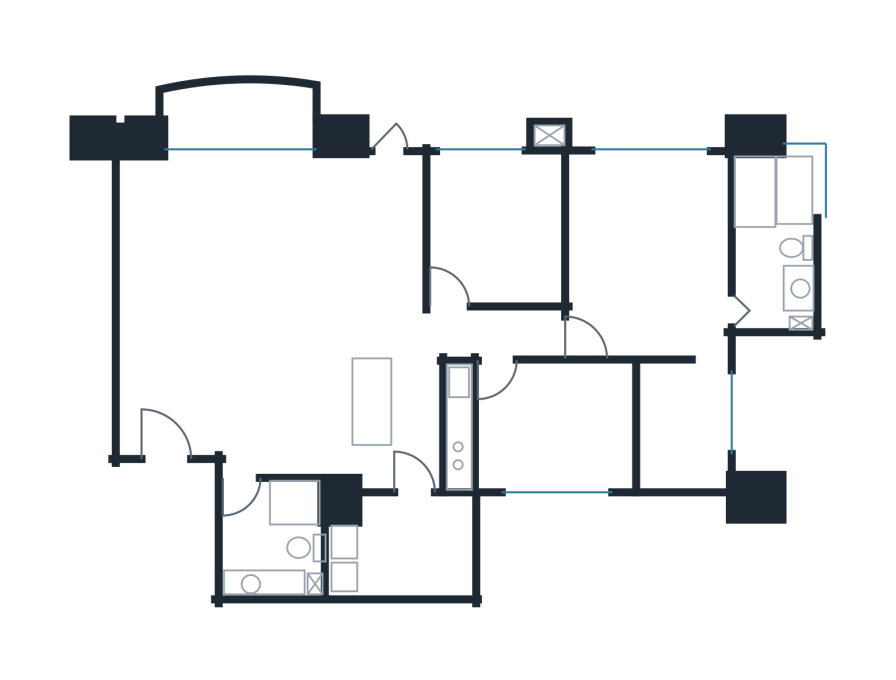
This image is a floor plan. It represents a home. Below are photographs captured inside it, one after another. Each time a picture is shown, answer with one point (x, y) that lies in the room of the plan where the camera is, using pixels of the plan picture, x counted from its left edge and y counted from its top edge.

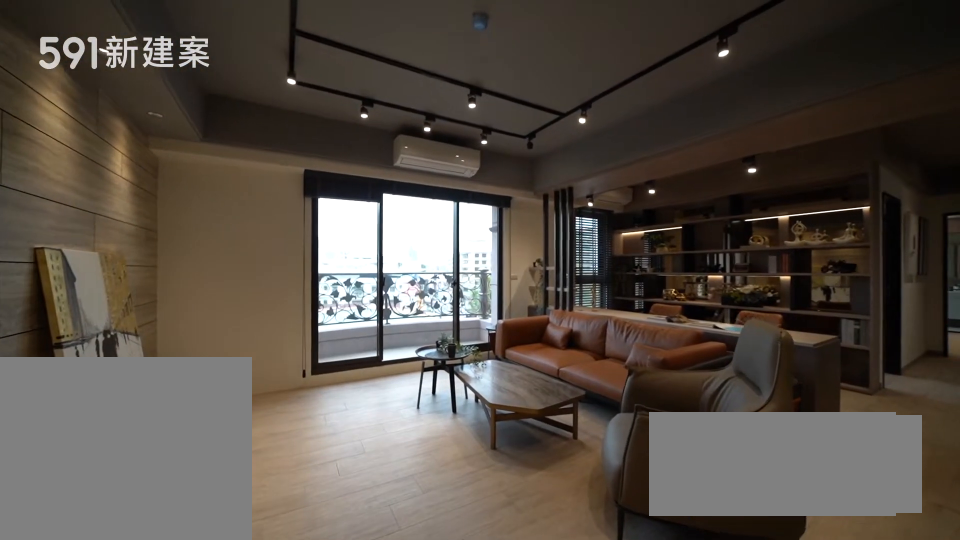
(219, 241)
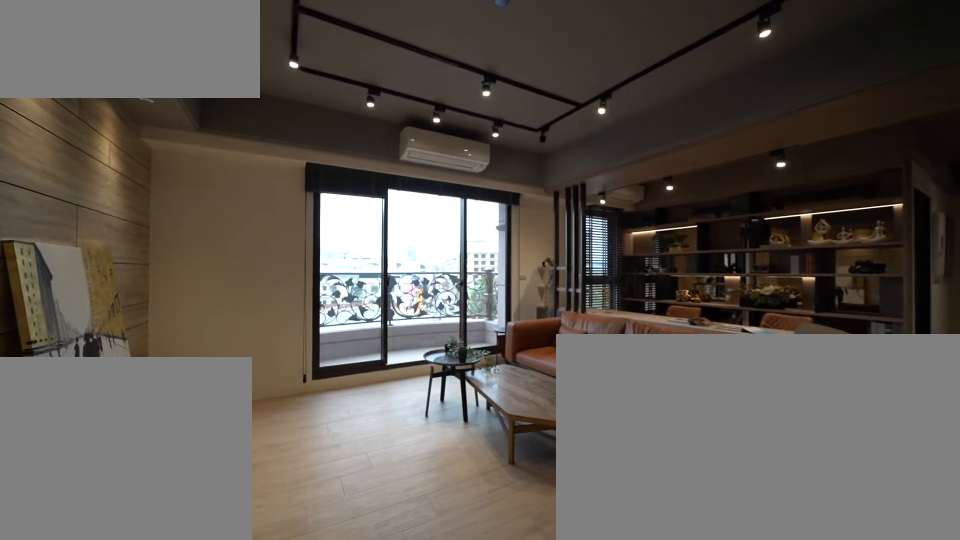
(219, 241)
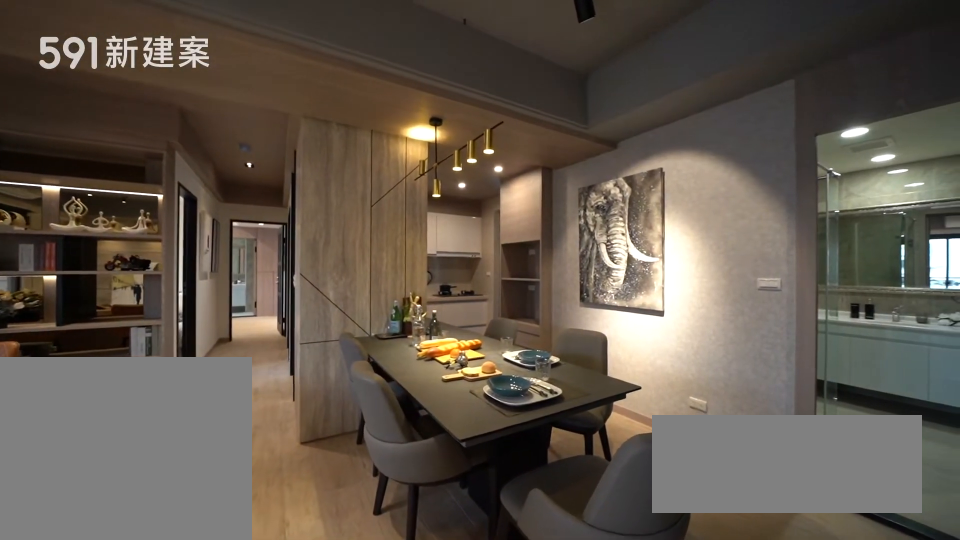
(293, 419)
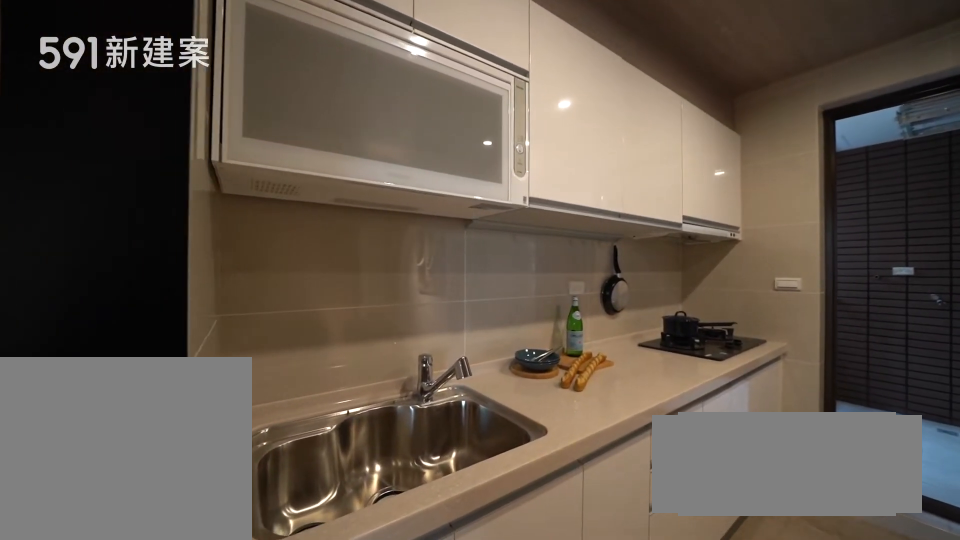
(413, 428)
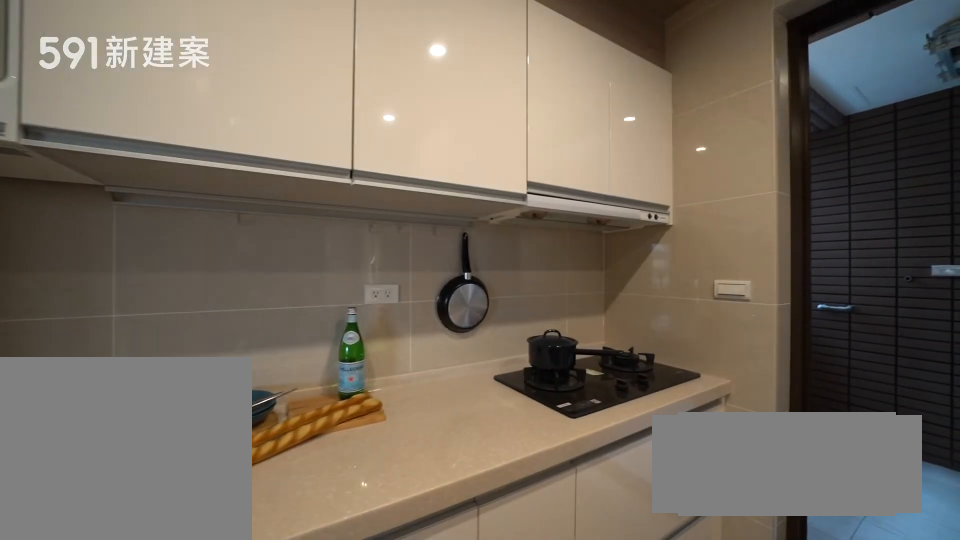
(413, 428)
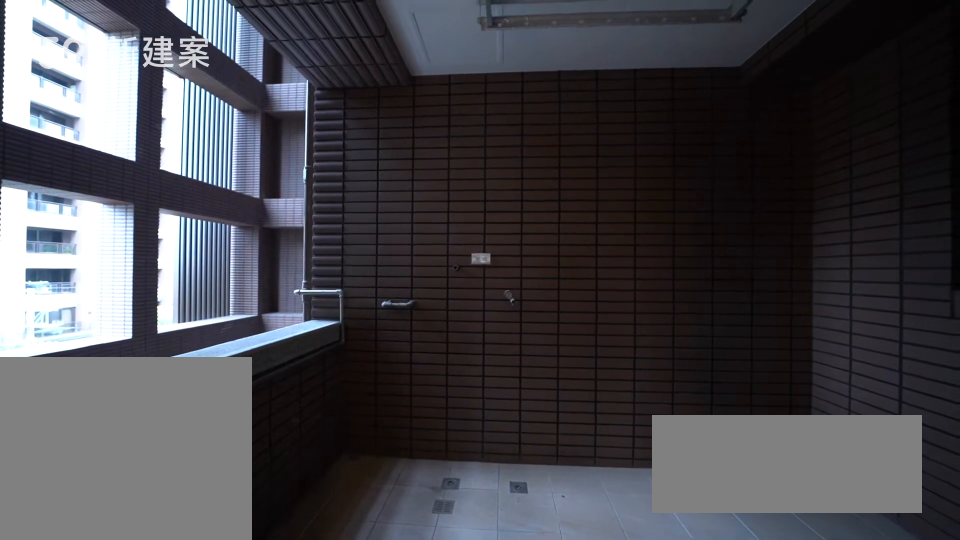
(417, 549)
